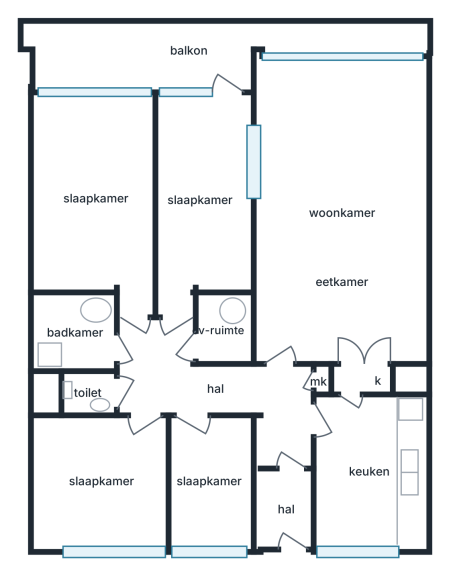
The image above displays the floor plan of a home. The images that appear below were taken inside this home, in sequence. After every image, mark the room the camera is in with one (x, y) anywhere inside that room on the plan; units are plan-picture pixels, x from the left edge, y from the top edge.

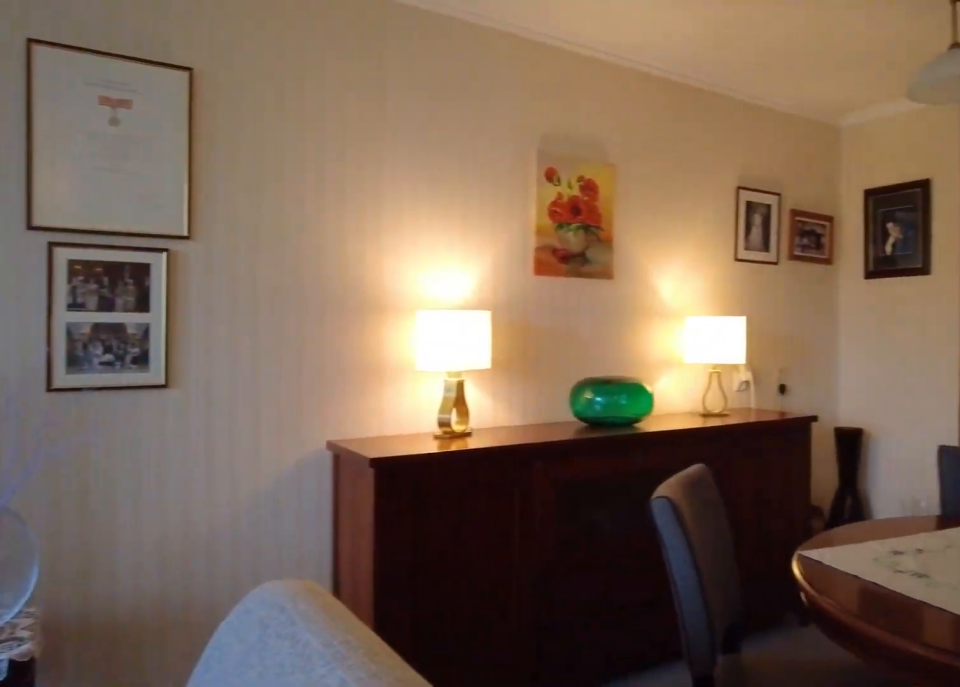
(340, 211)
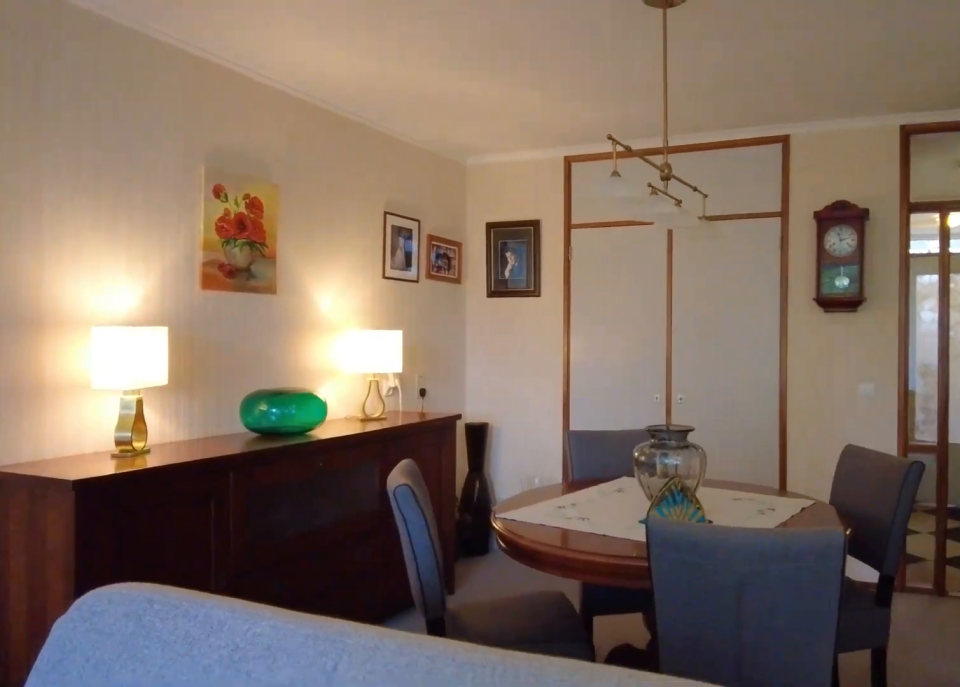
(340, 211)
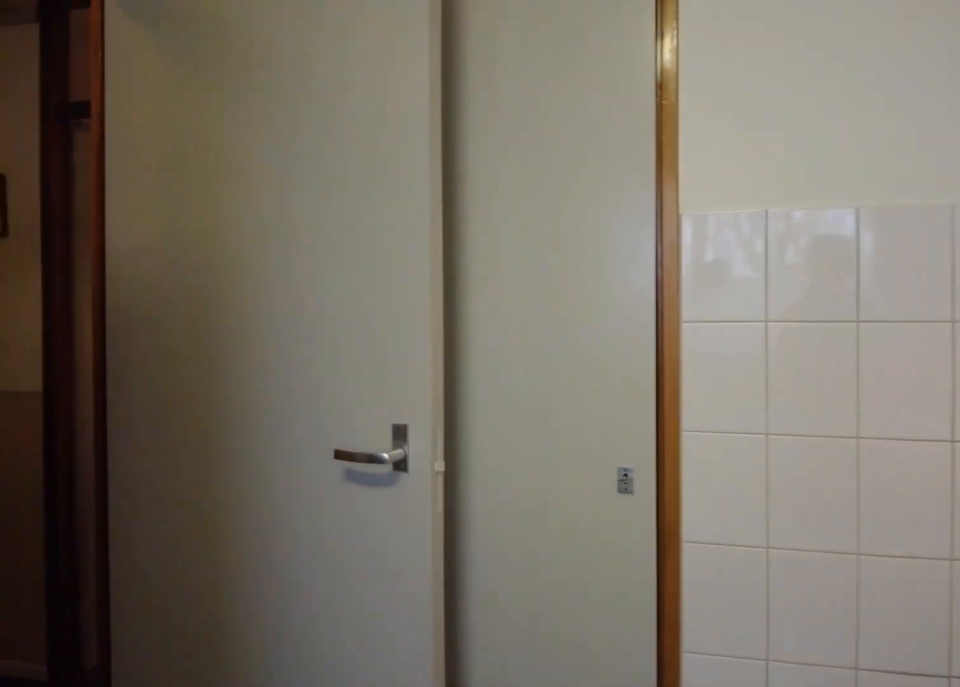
(368, 471)
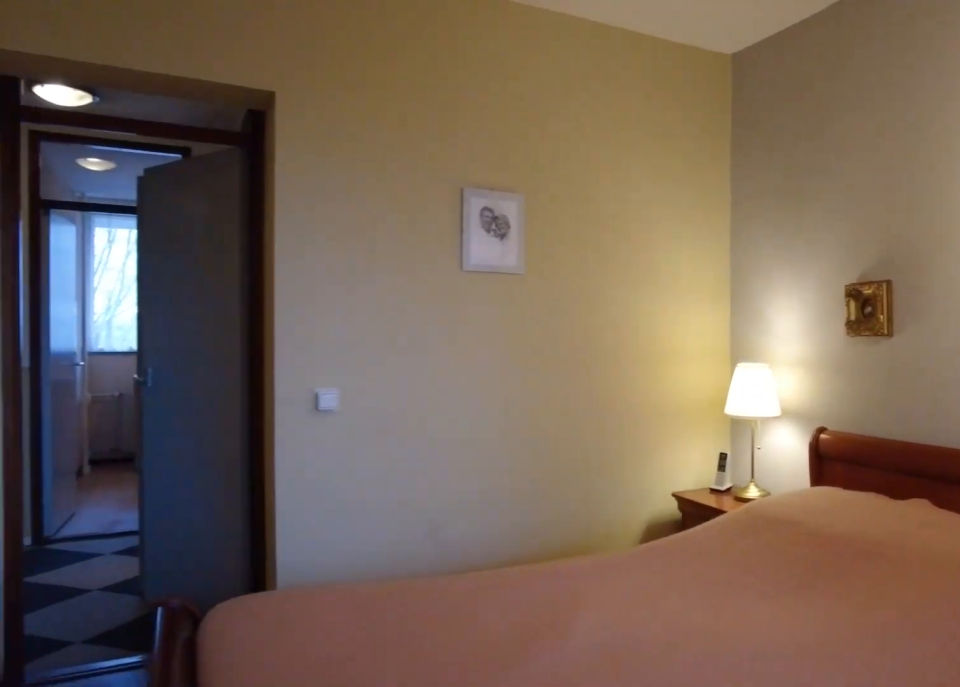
(96, 197)
